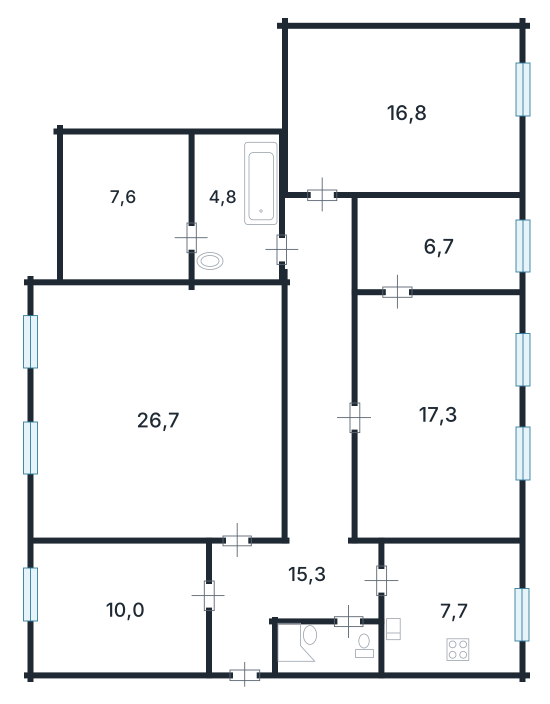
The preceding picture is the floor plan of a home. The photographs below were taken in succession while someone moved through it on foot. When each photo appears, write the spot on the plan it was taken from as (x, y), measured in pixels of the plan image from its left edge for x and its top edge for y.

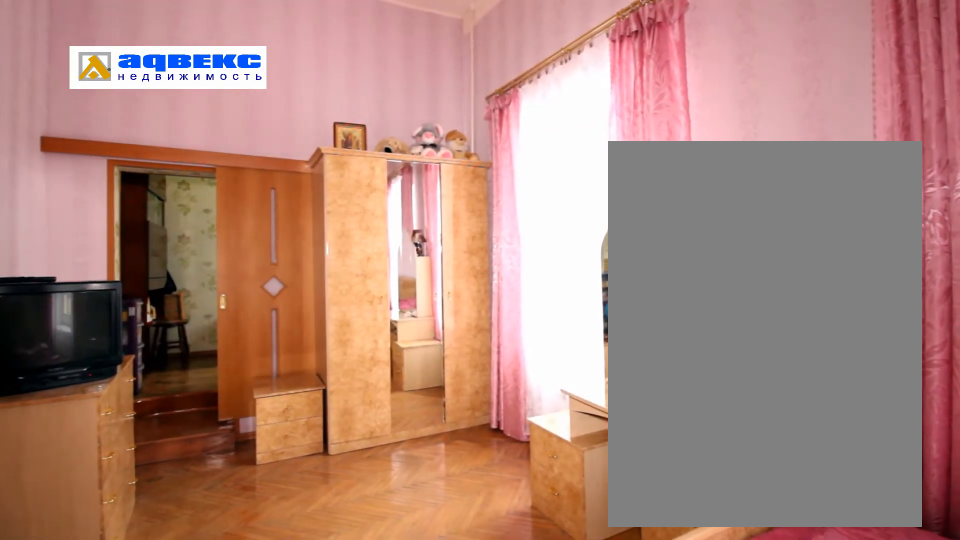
(440, 495)
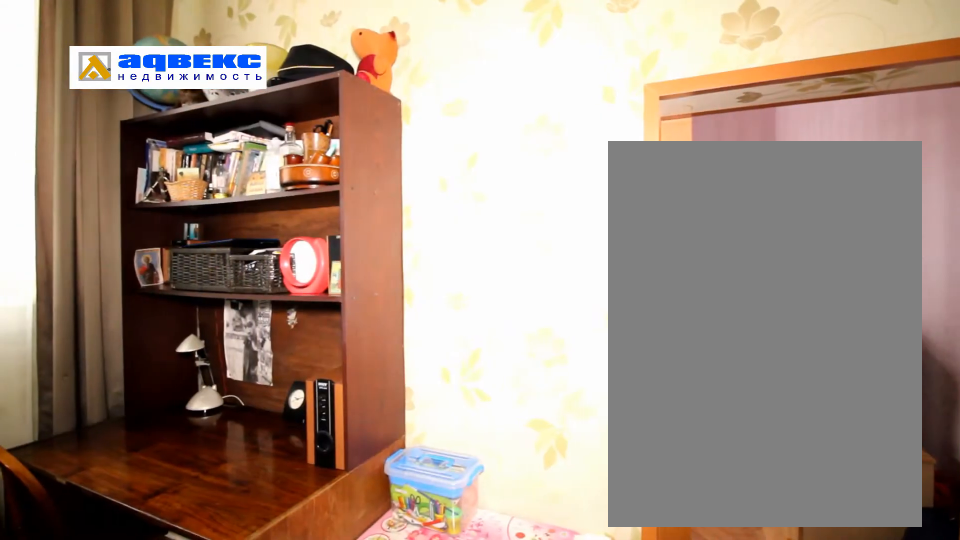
(474, 271)
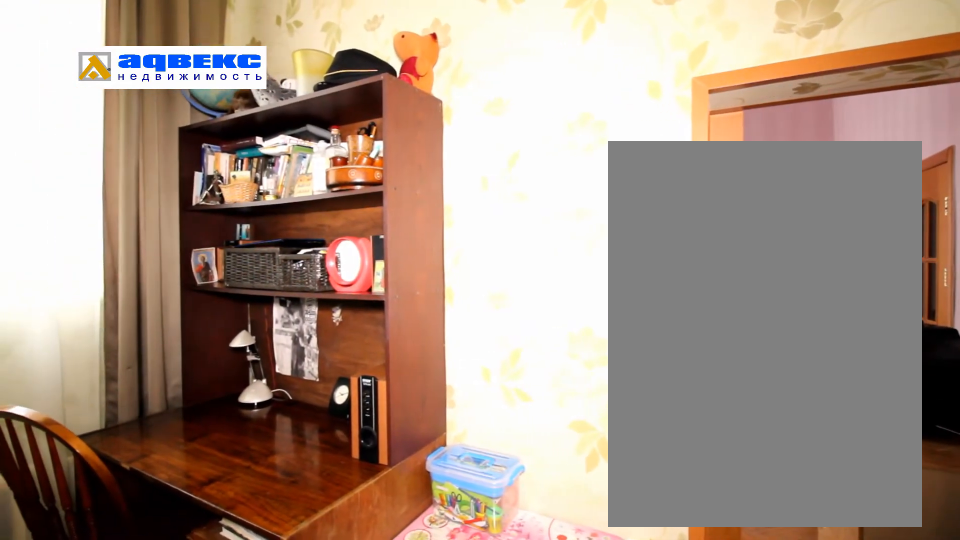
(474, 271)
